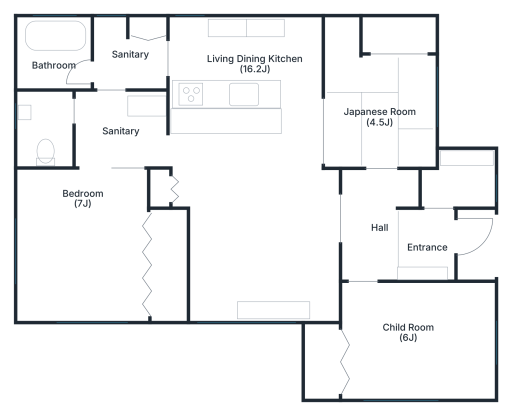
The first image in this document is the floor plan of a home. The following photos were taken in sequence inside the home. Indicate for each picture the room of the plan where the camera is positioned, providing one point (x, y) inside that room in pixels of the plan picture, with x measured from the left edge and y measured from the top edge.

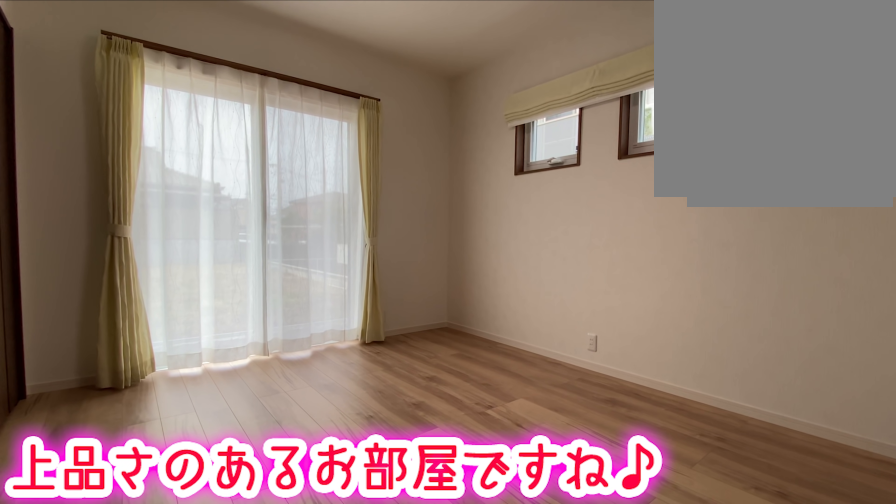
(32, 252)
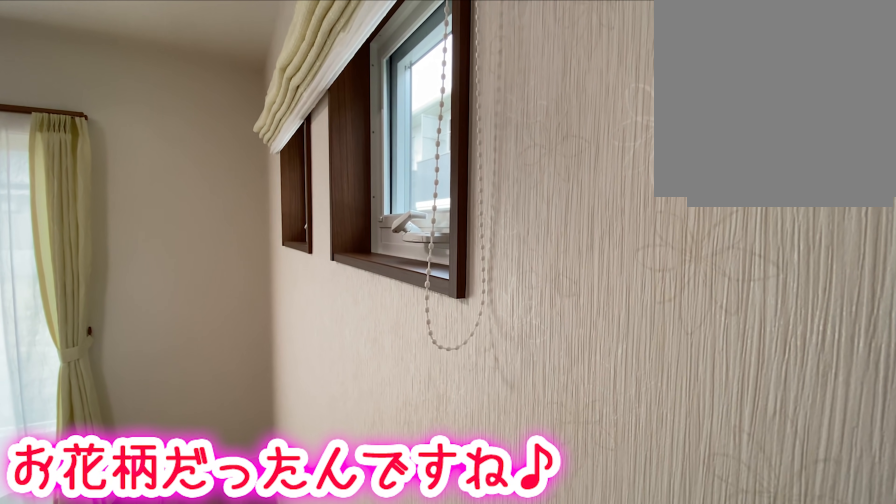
(83, 256)
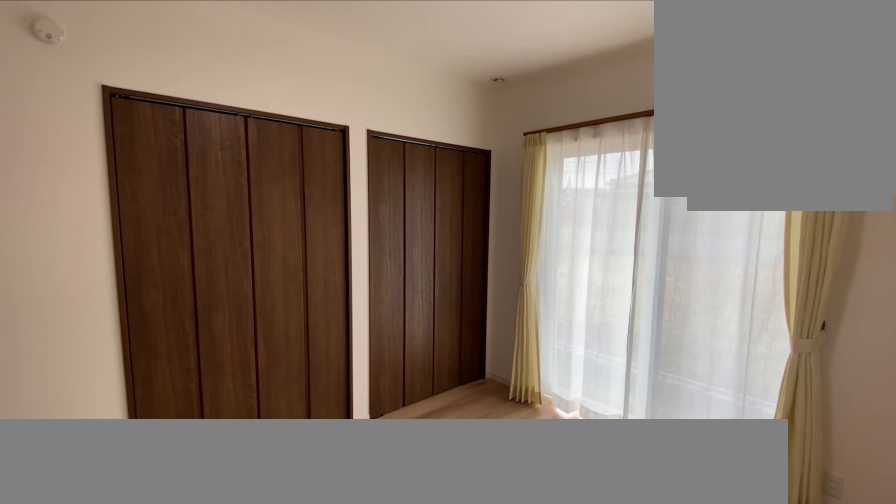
(83, 256)
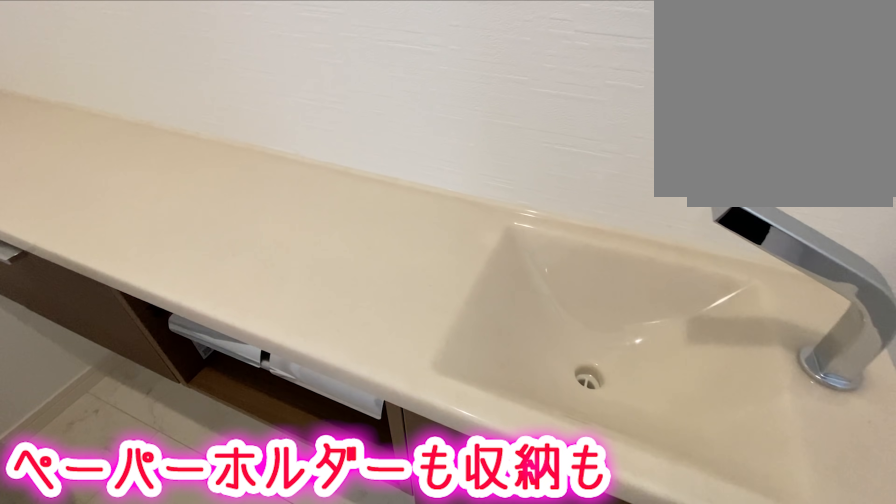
(48, 130)
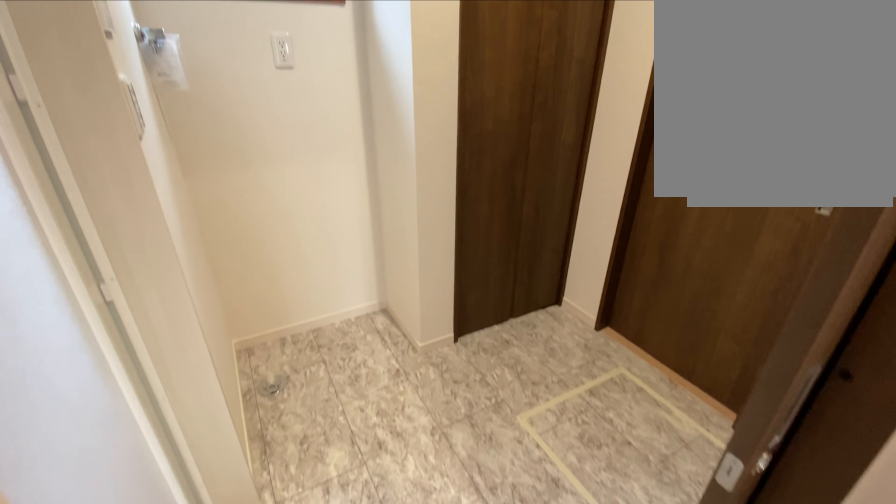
(127, 62)
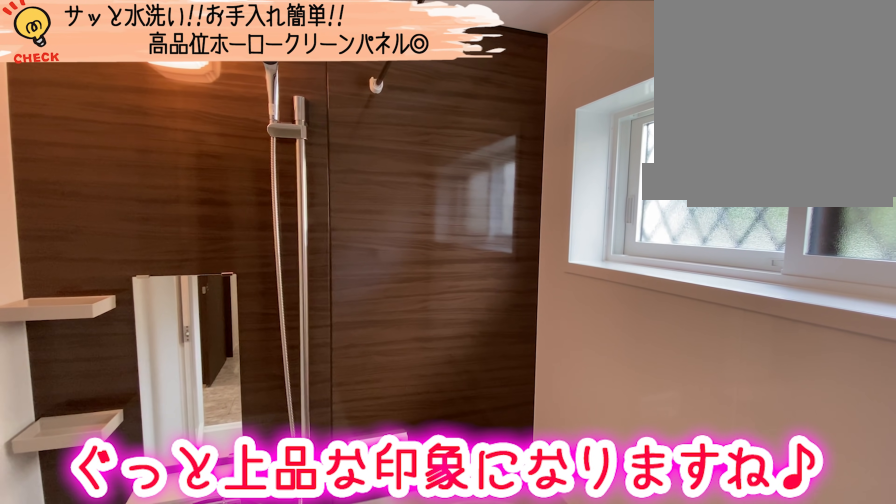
(55, 60)
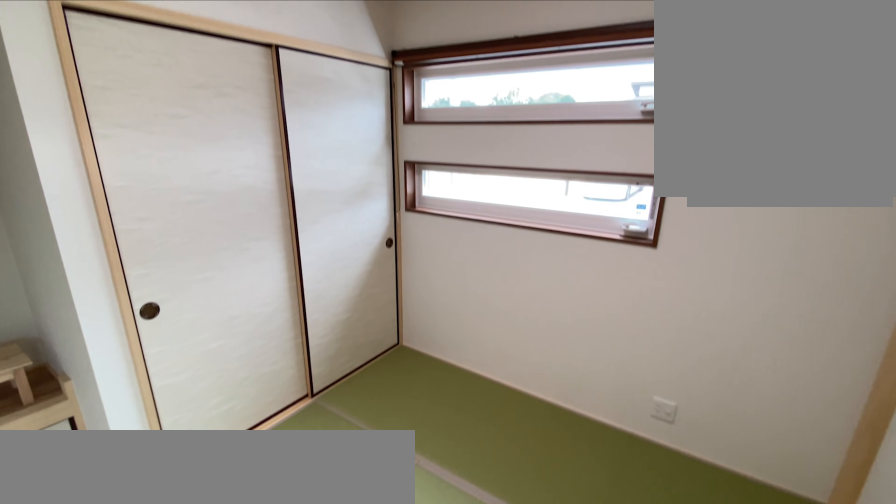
(379, 85)
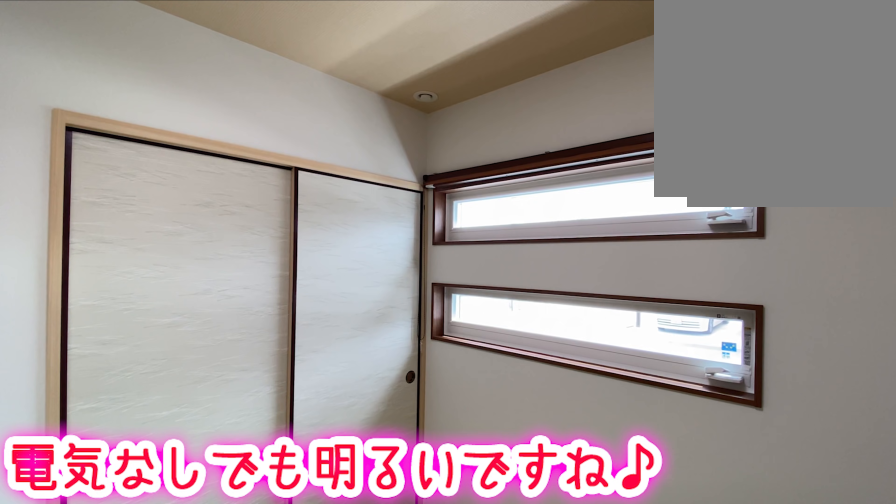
(379, 85)
